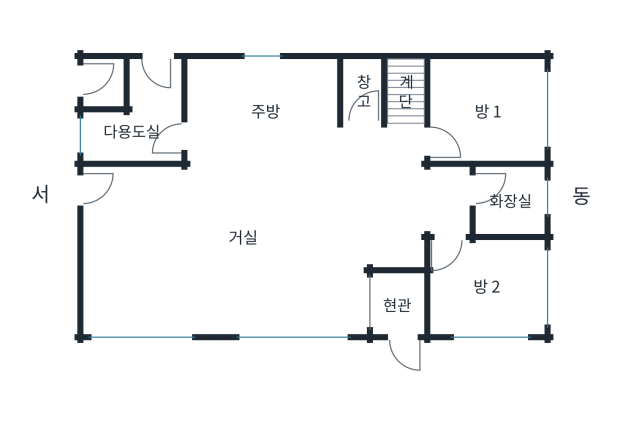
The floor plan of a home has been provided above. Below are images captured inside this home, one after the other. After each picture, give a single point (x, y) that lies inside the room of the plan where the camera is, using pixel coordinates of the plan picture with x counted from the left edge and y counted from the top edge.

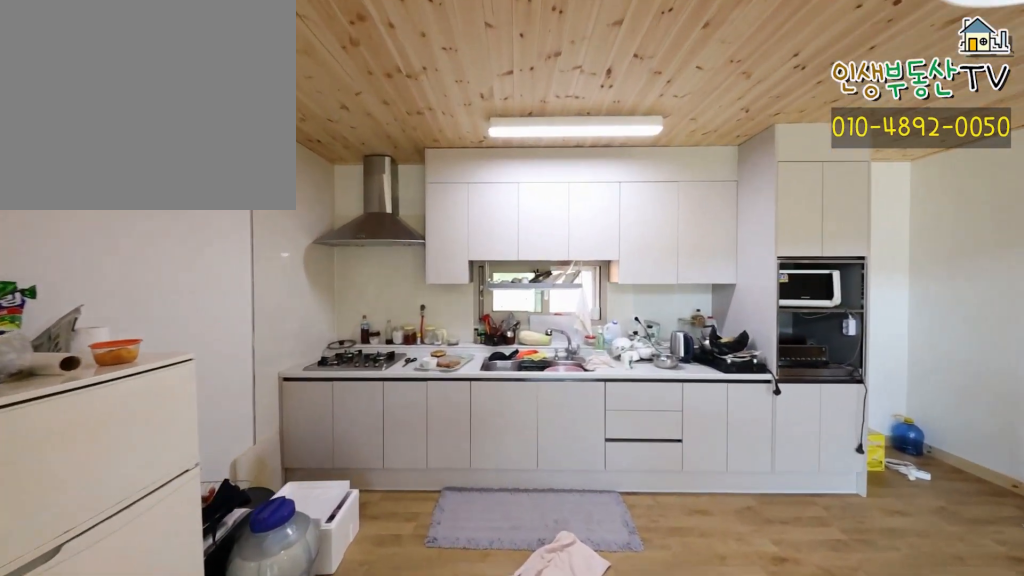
(273, 114)
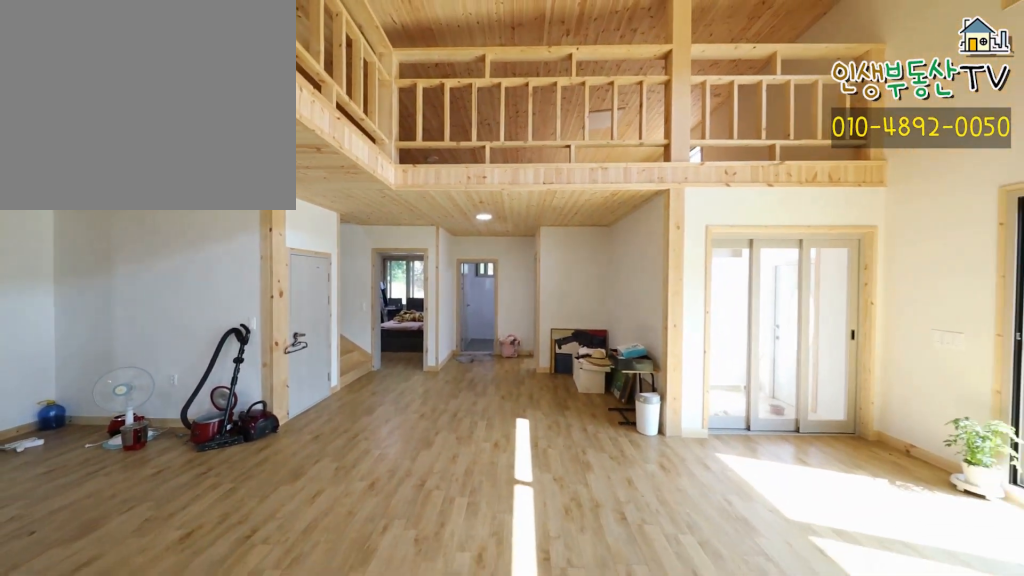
(251, 215)
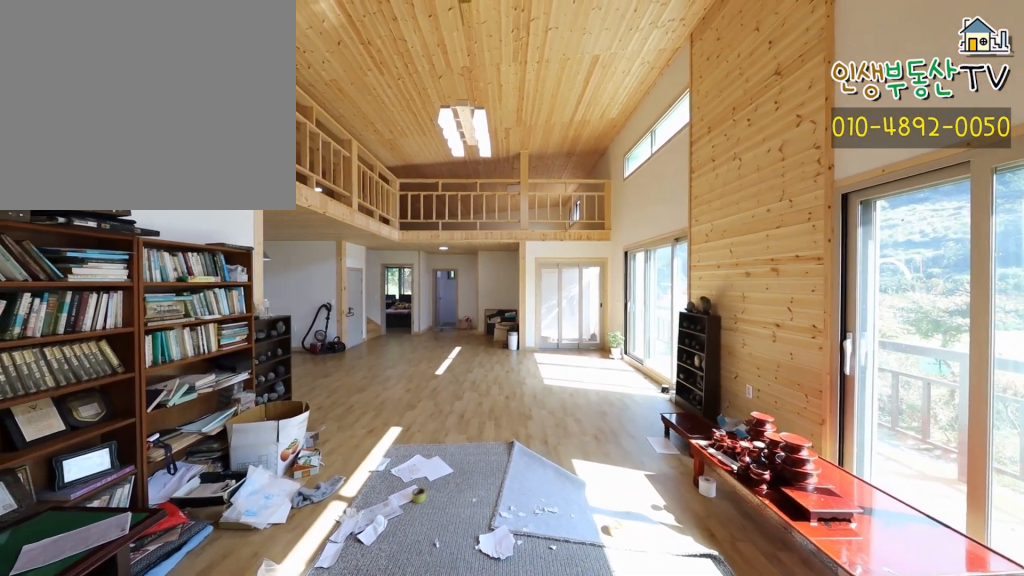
(251, 215)
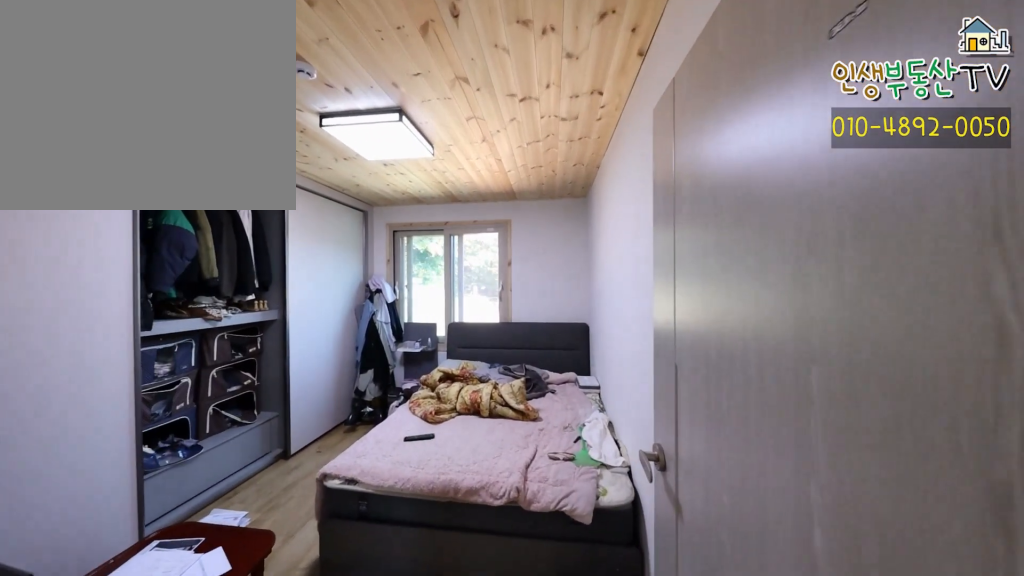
(492, 110)
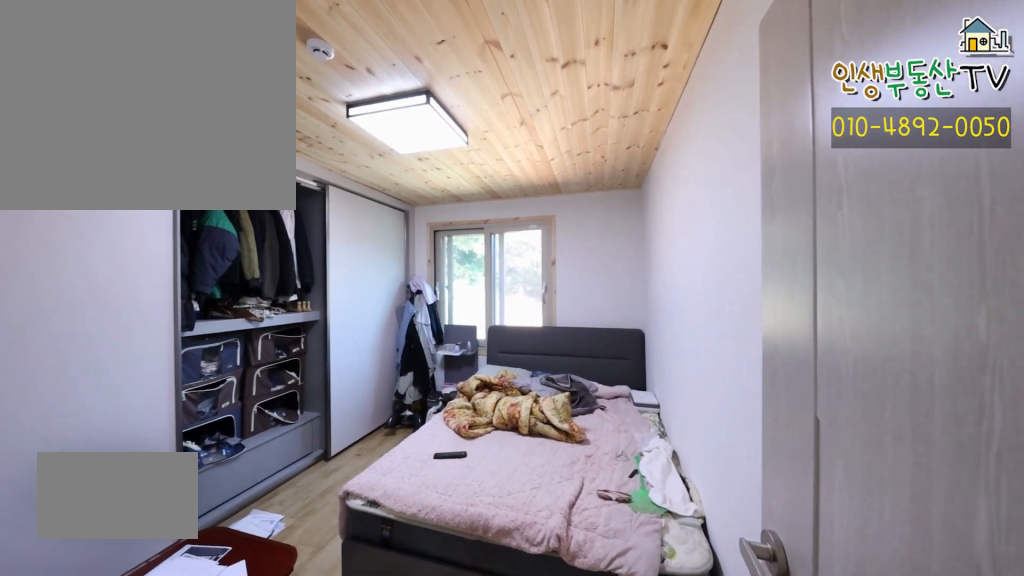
(492, 110)
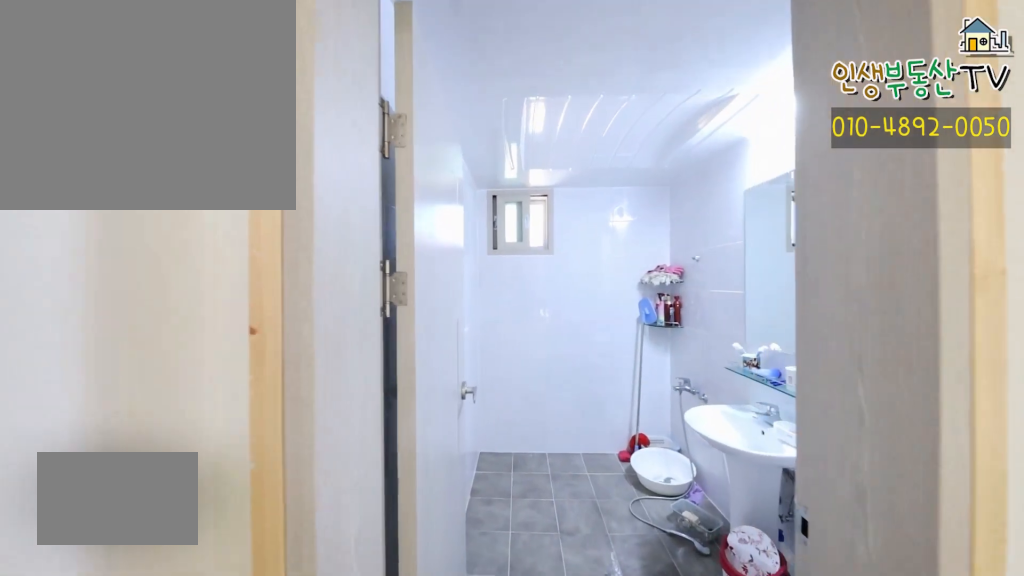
(509, 194)
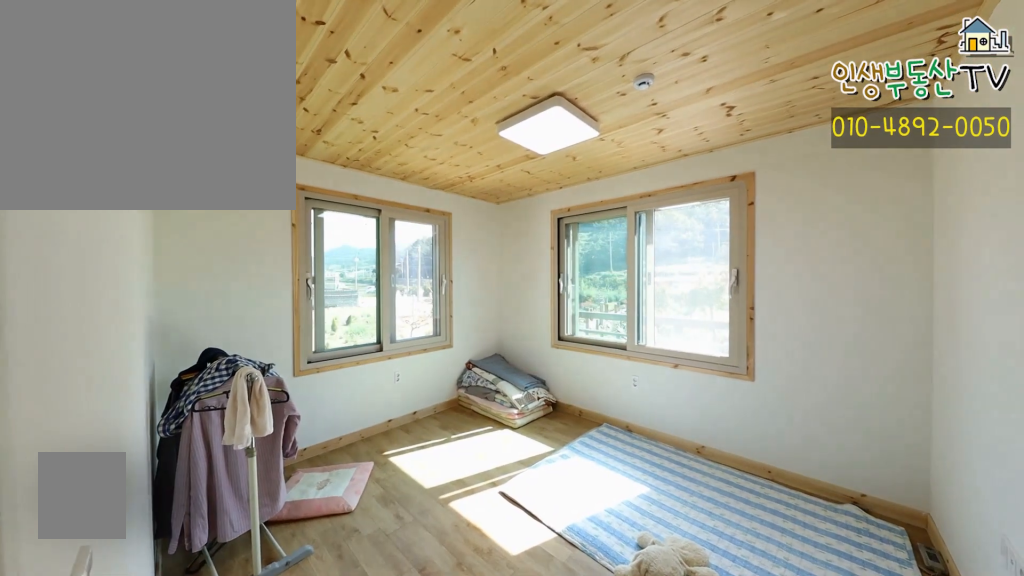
(492, 289)
